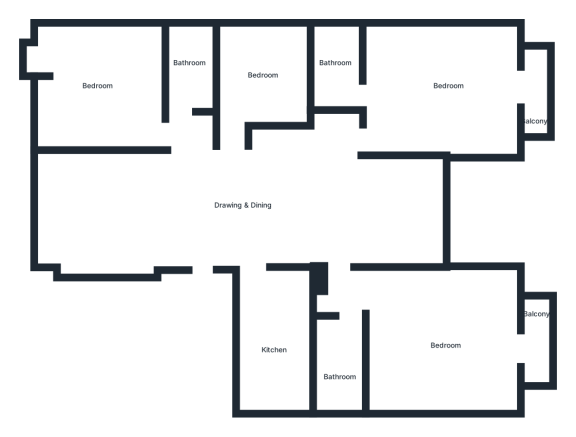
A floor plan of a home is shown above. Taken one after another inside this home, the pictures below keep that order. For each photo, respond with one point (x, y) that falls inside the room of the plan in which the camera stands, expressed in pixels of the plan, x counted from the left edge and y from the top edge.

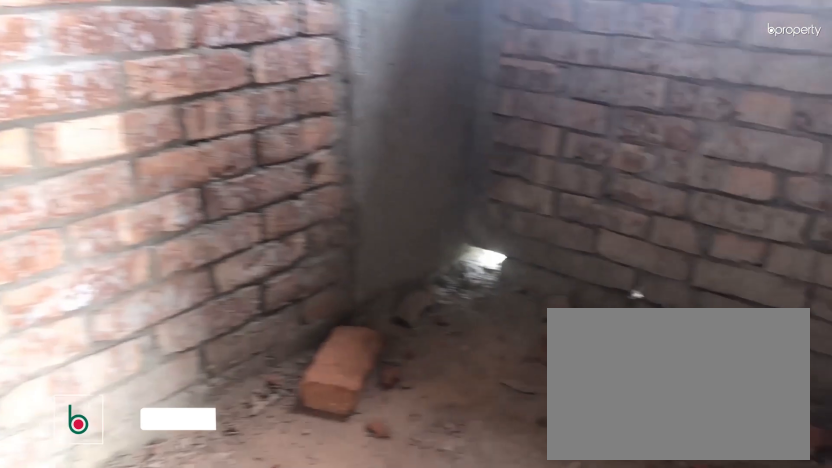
(336, 68)
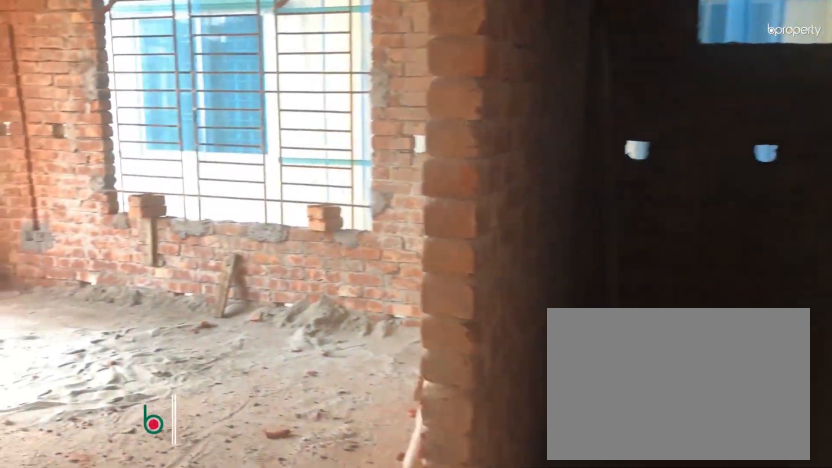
(373, 289)
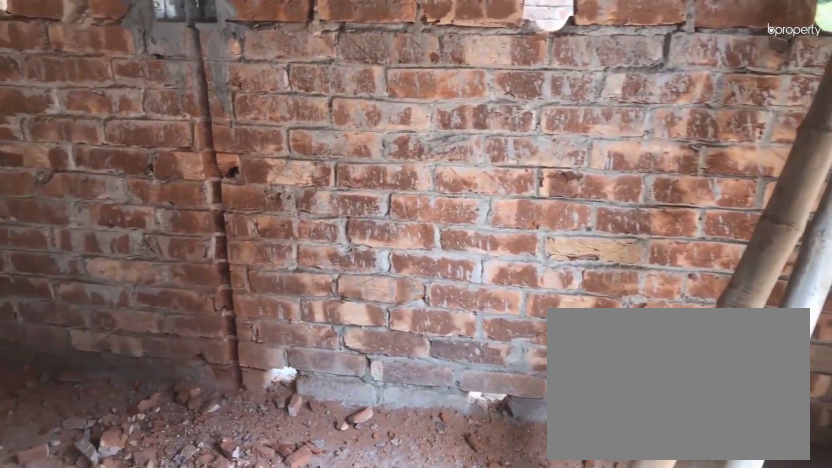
(442, 347)
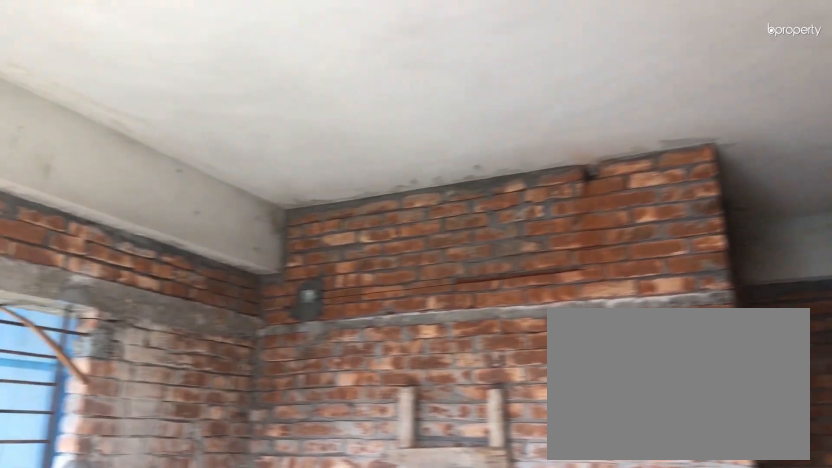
(441, 347)
